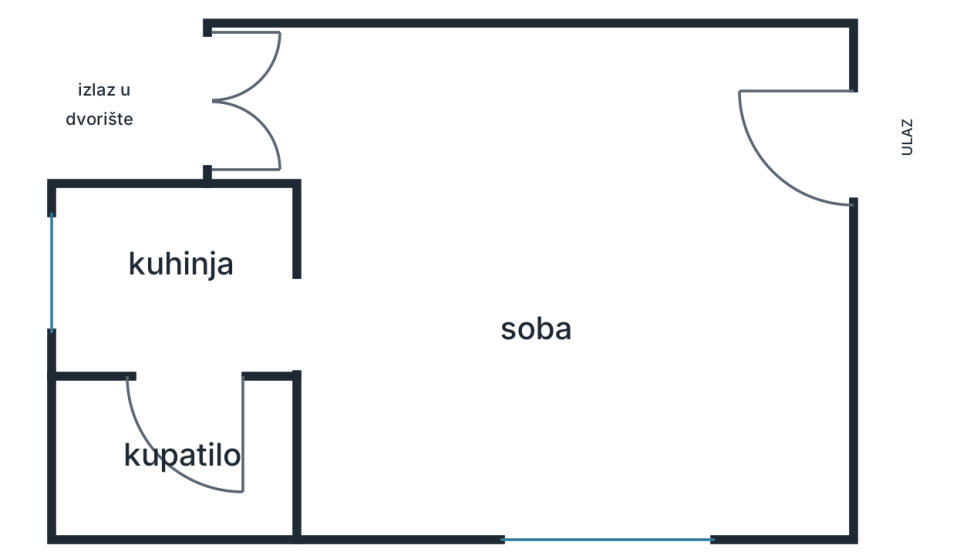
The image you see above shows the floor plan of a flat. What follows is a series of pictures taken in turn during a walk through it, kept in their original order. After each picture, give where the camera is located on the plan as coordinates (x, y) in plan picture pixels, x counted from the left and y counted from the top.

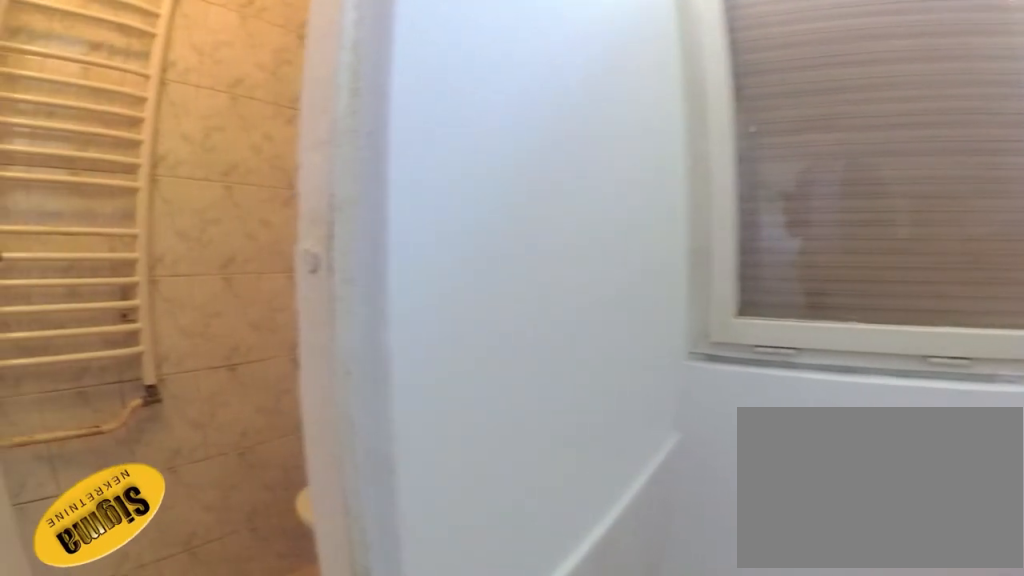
(239, 327)
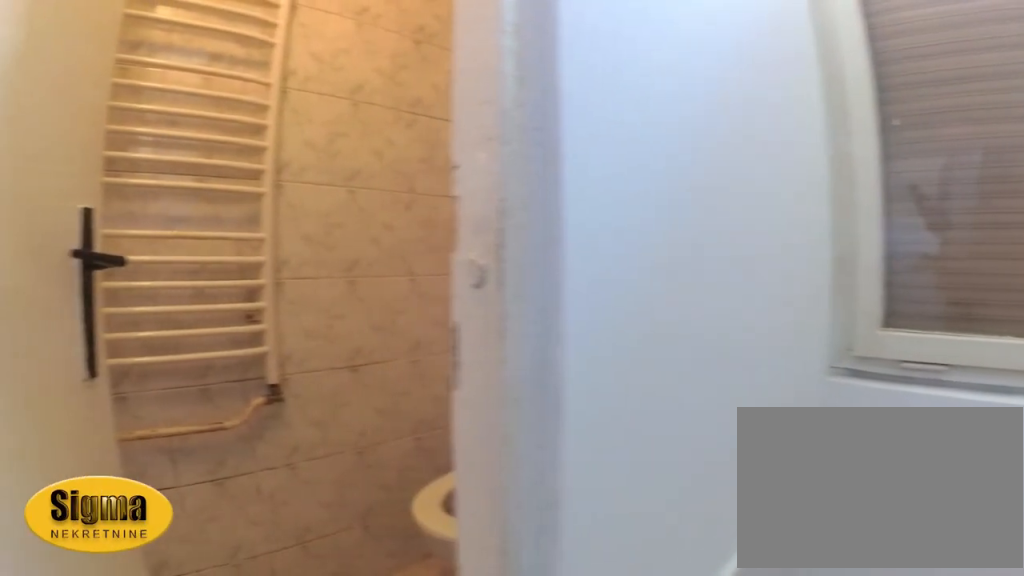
(234, 329)
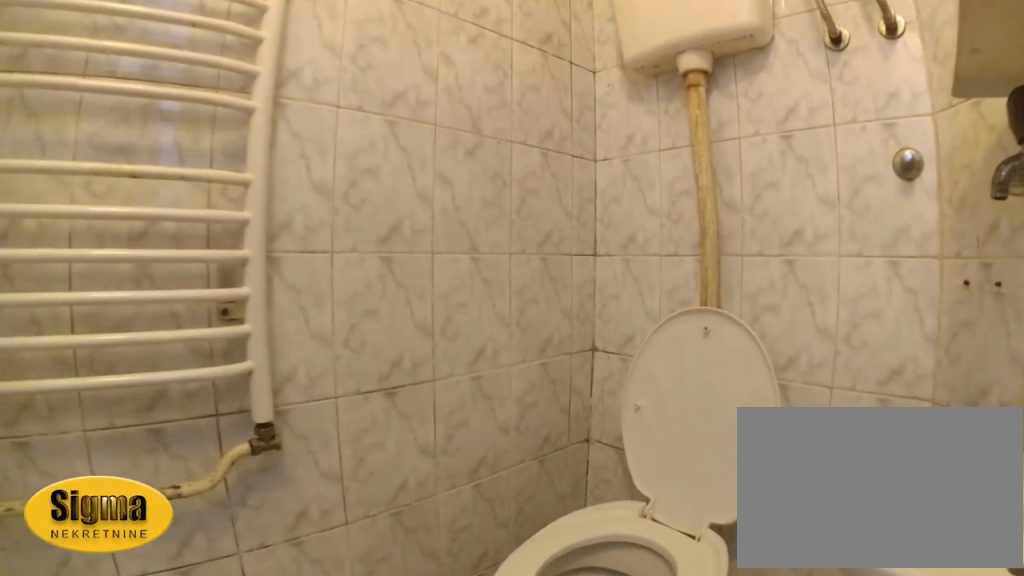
(191, 381)
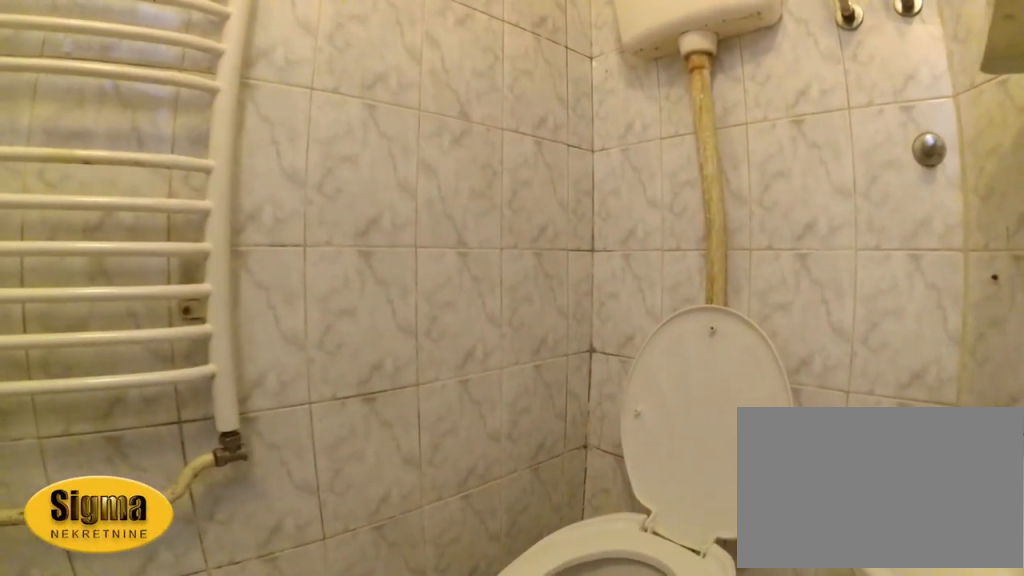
(184, 388)
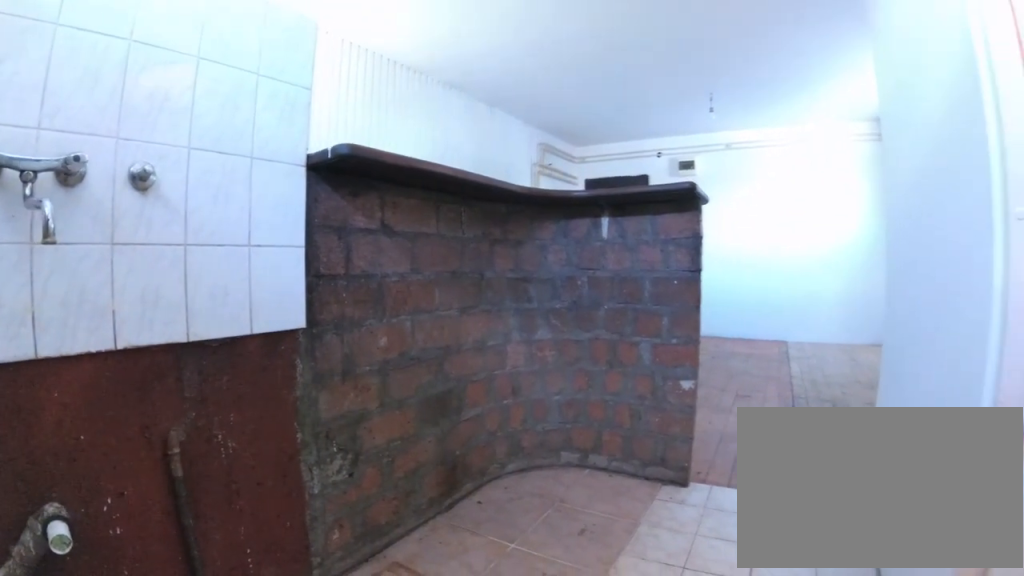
(136, 313)
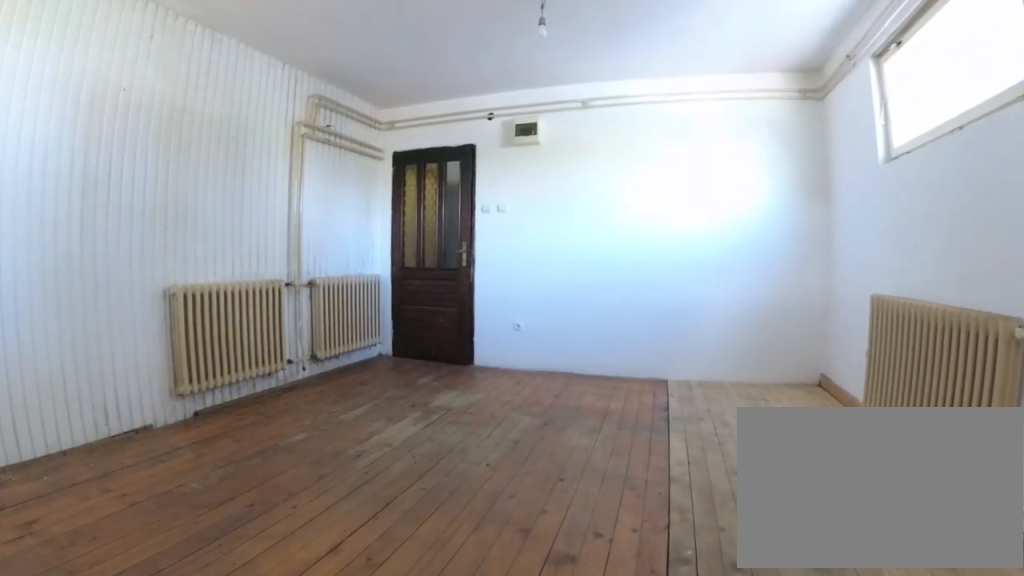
(322, 312)
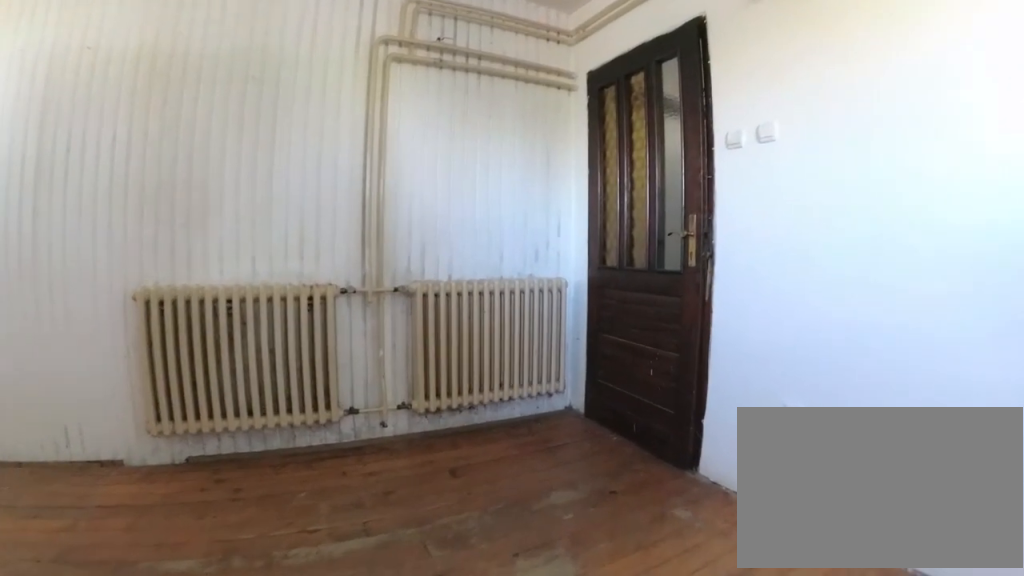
(610, 260)
